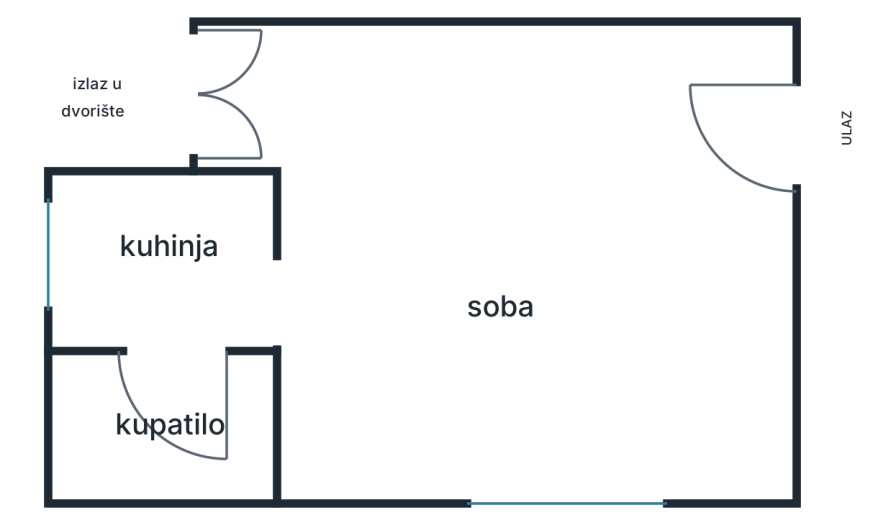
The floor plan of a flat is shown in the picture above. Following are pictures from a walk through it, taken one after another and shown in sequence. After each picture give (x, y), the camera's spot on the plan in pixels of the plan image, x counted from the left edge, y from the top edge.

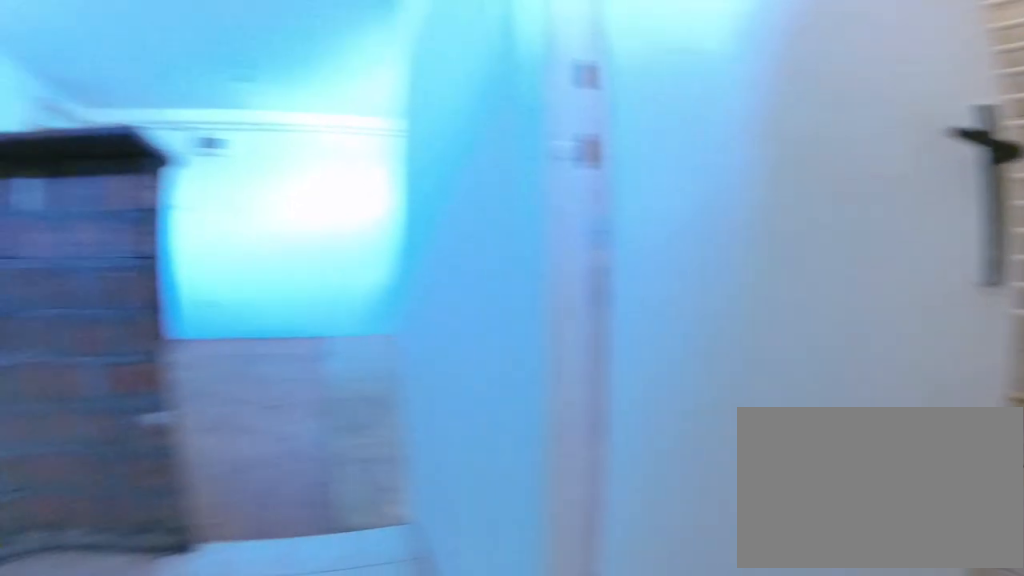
(179, 316)
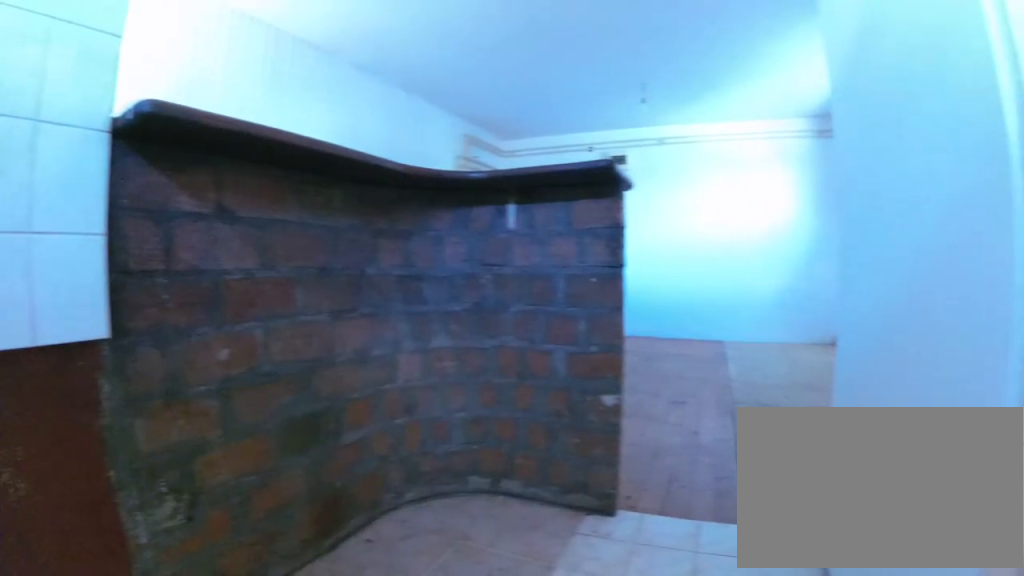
(160, 307)
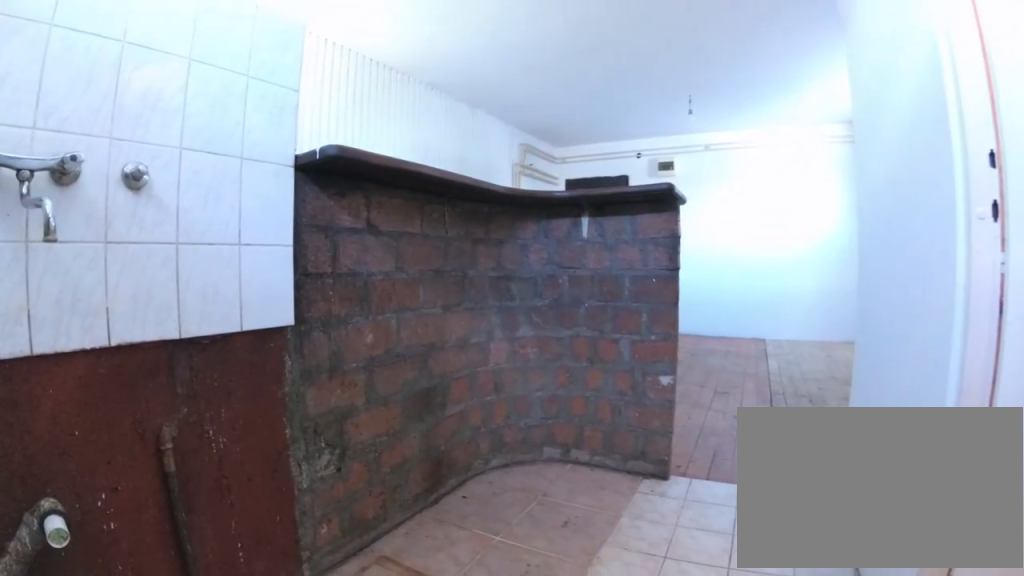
(121, 290)
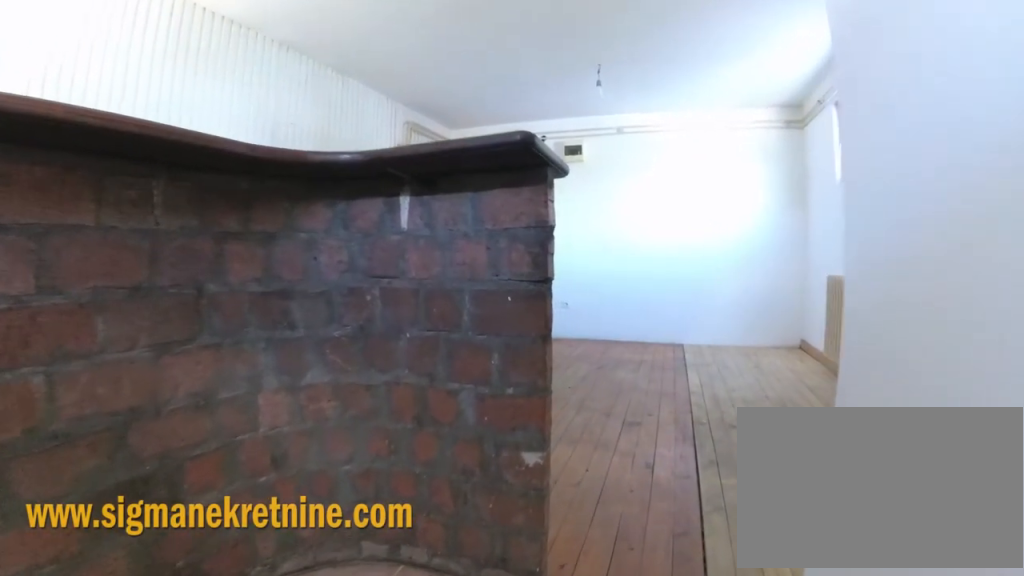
(193, 287)
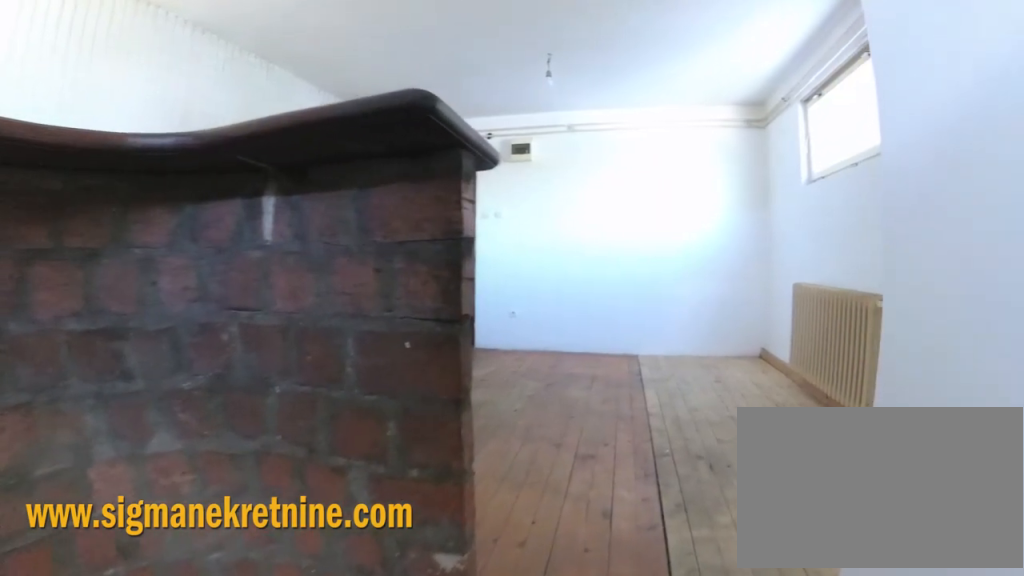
(220, 287)
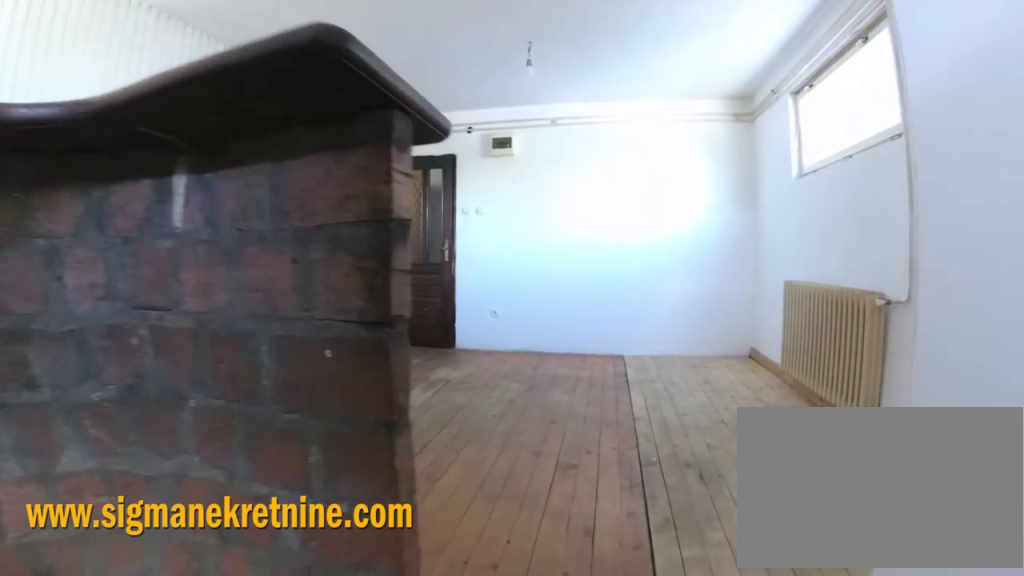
(235, 287)
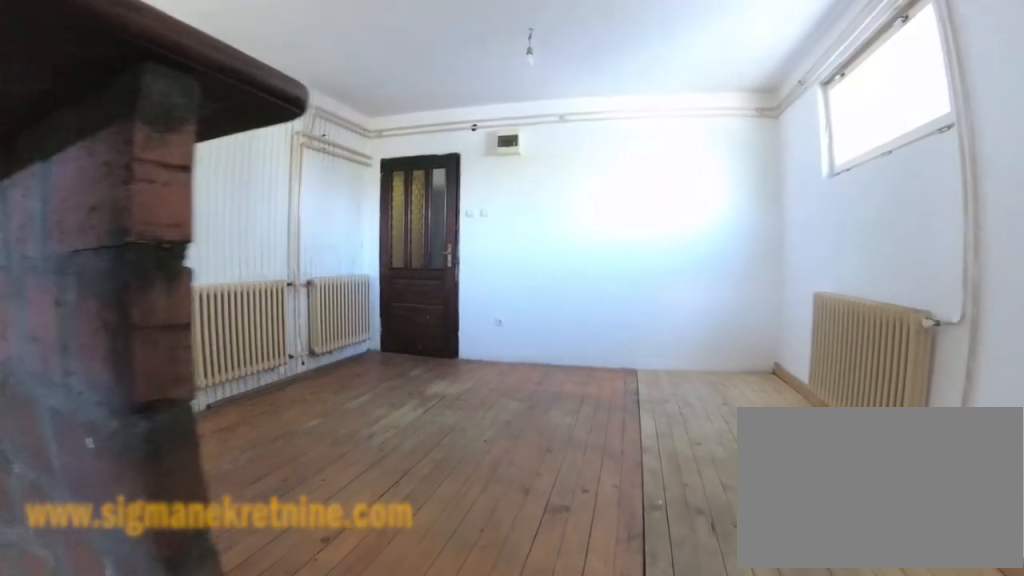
(263, 286)
